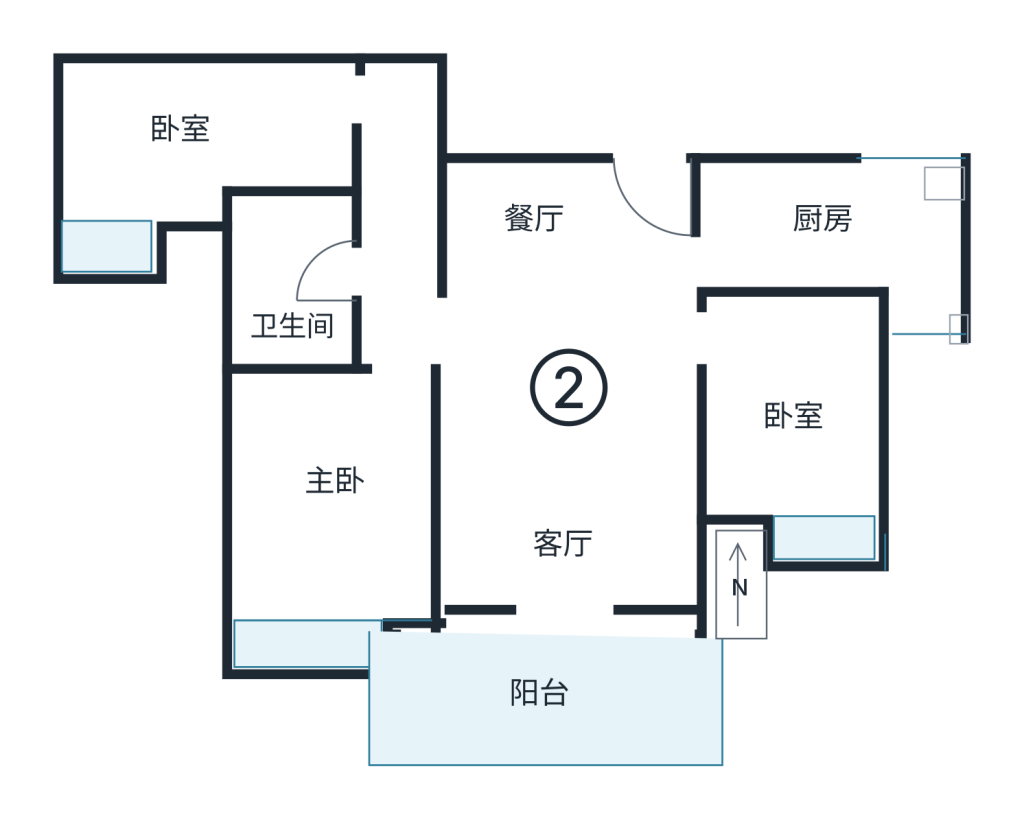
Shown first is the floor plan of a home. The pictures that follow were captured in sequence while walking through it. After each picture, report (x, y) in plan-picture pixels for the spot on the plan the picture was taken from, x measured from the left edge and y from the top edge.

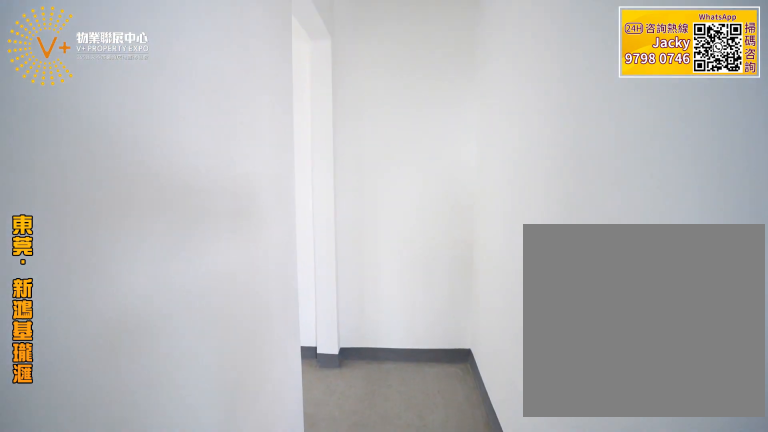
(152, 146)
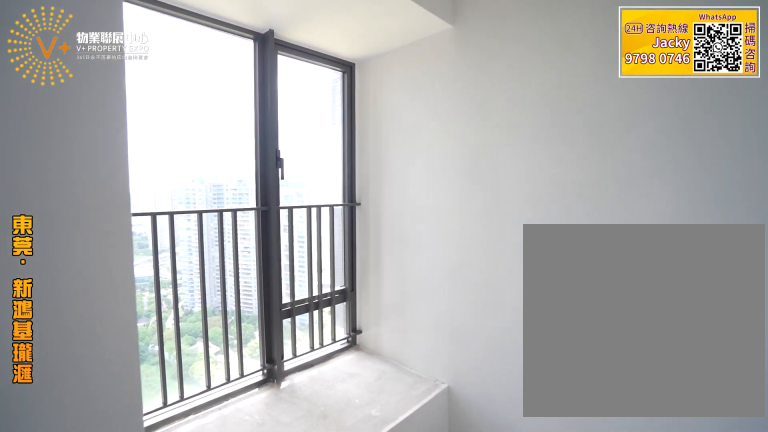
(148, 149)
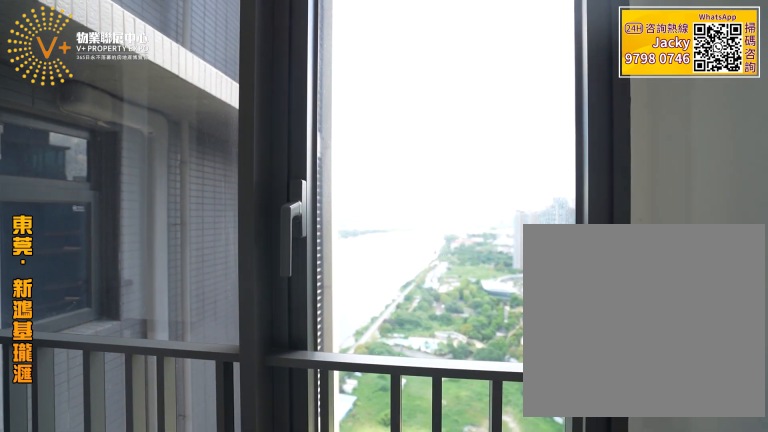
(154, 146)
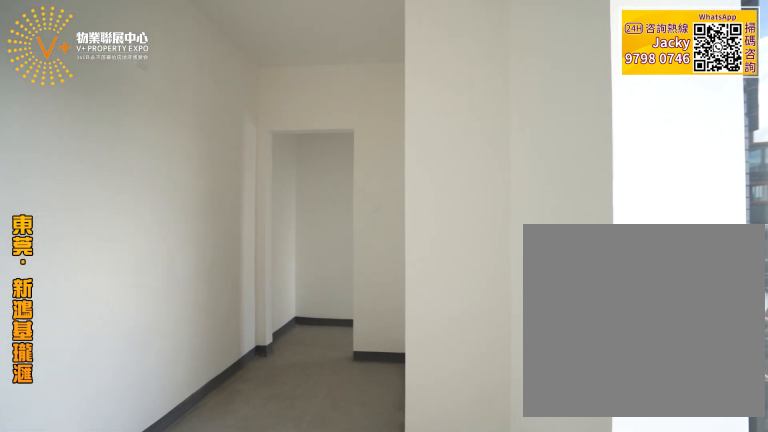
(151, 144)
